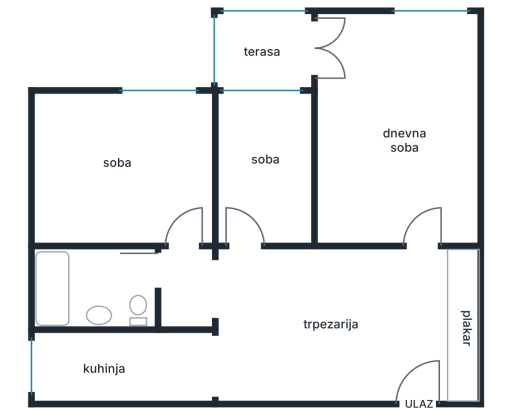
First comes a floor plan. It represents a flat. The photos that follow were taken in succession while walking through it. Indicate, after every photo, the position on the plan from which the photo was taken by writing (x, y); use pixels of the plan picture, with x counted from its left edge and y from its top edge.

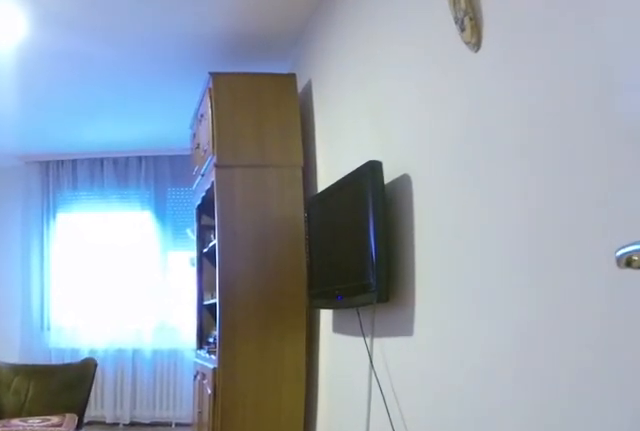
(415, 244)
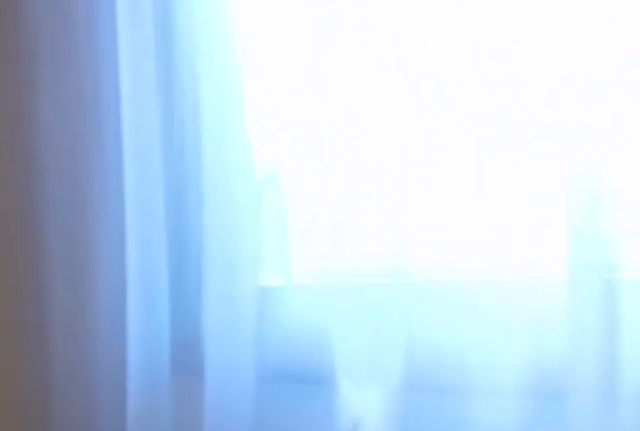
(417, 47)
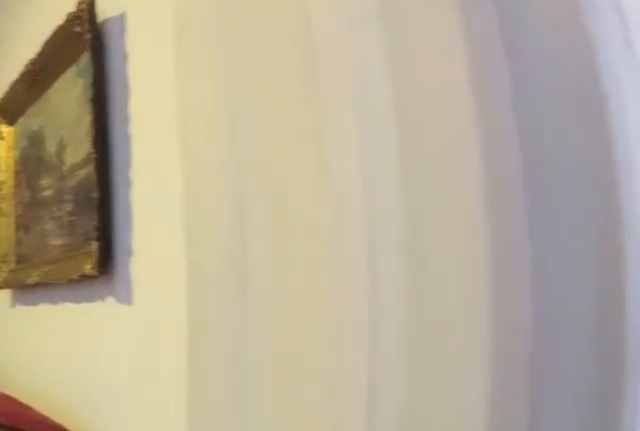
(354, 37)
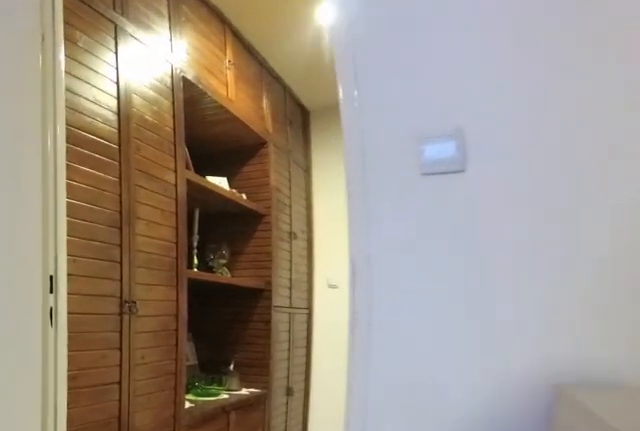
(394, 162)
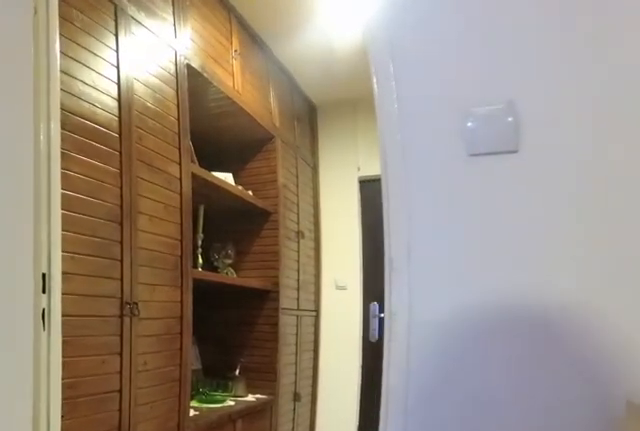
(398, 168)
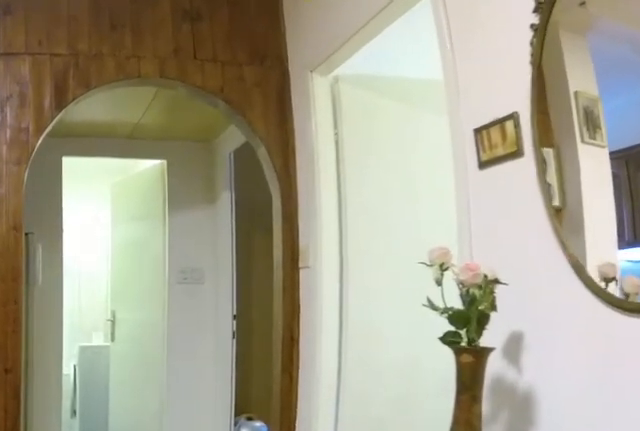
(345, 265)
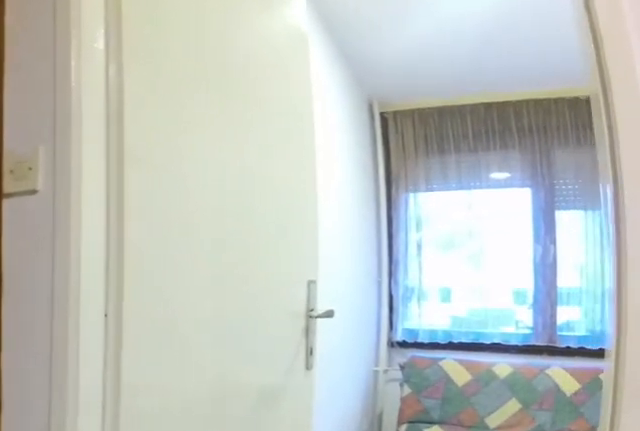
(276, 277)
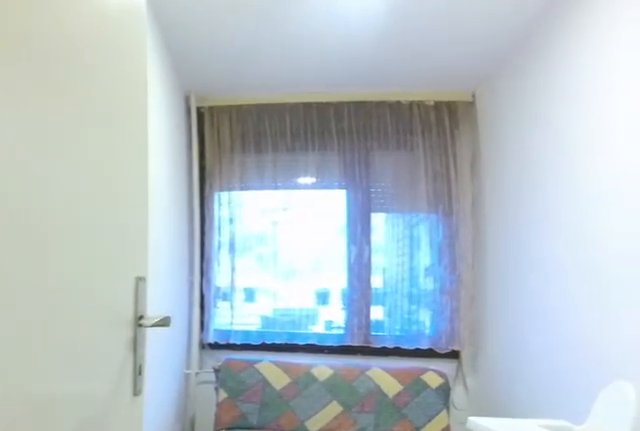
(252, 273)
